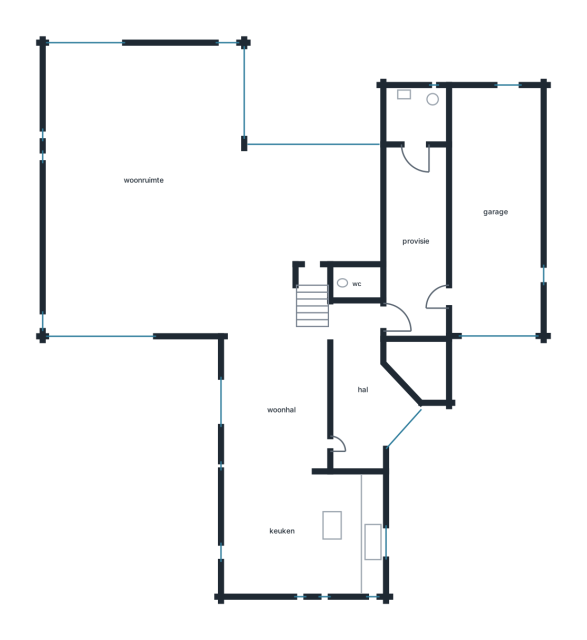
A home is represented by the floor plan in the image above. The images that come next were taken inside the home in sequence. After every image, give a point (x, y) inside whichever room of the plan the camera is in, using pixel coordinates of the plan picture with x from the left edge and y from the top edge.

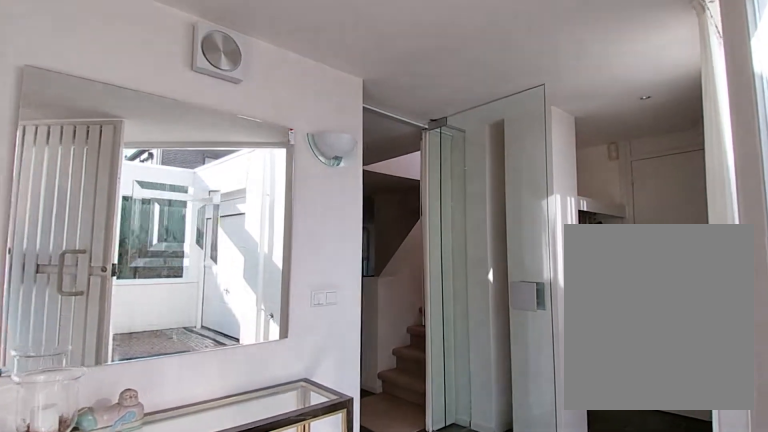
(363, 389)
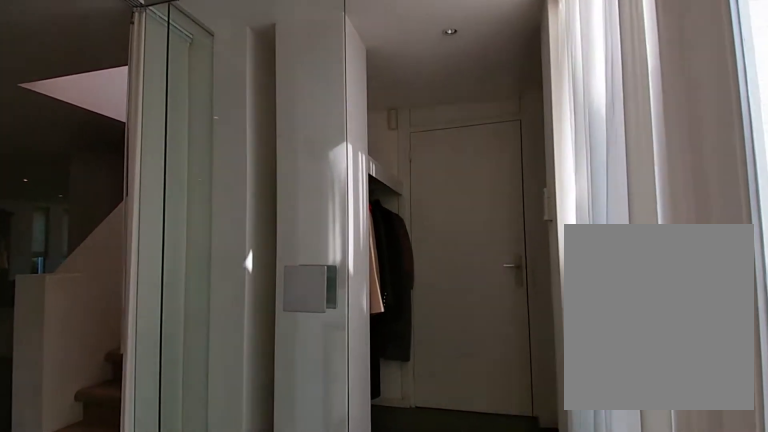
(363, 389)
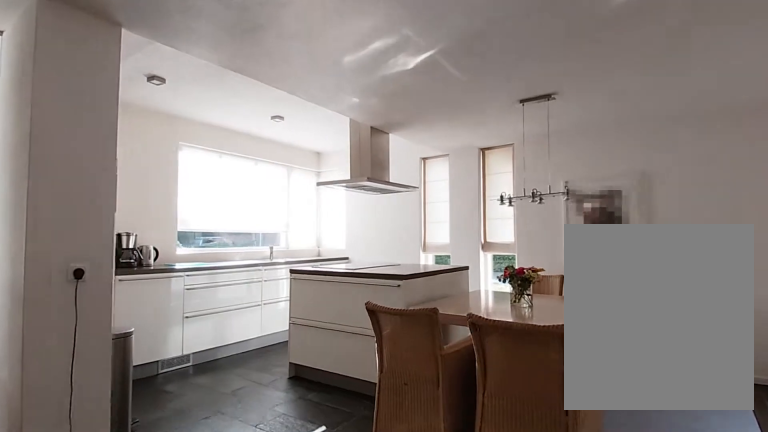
(288, 462)
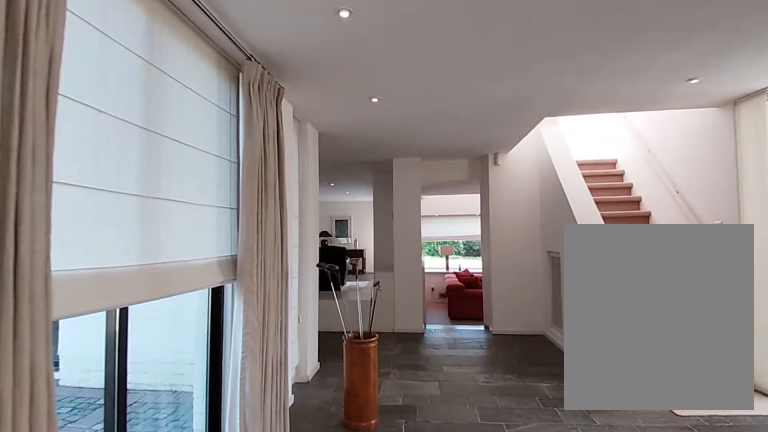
(288, 462)
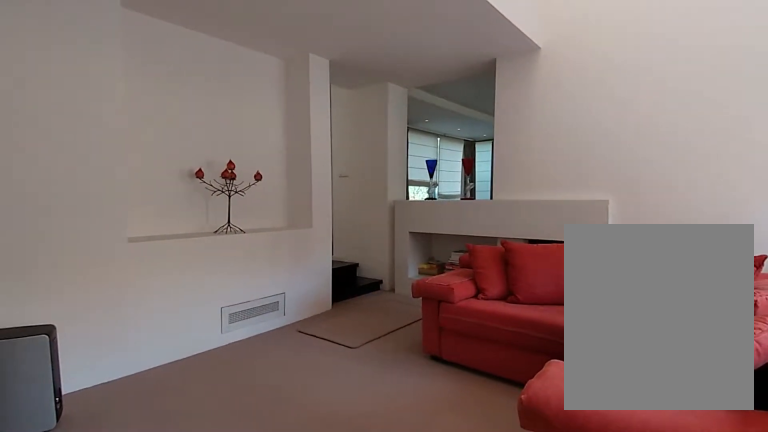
(310, 211)
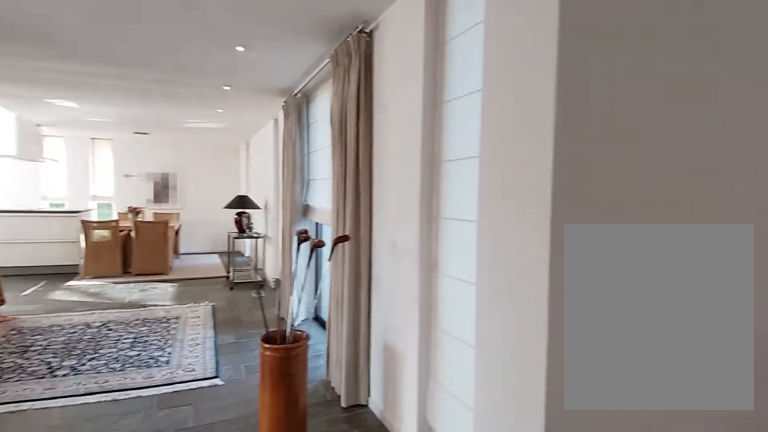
(288, 462)
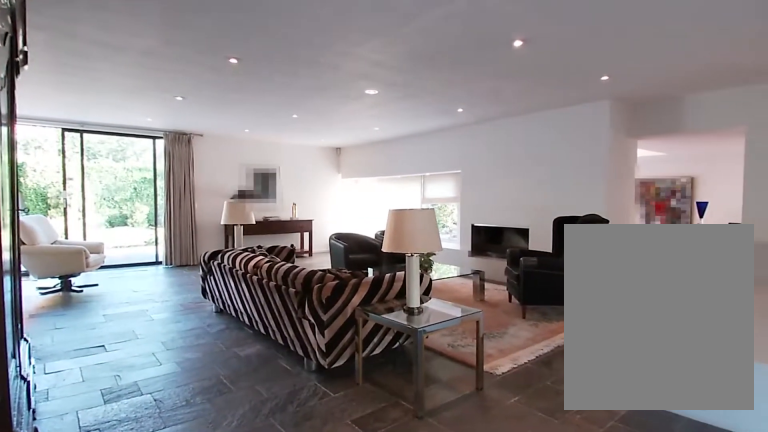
(140, 188)
